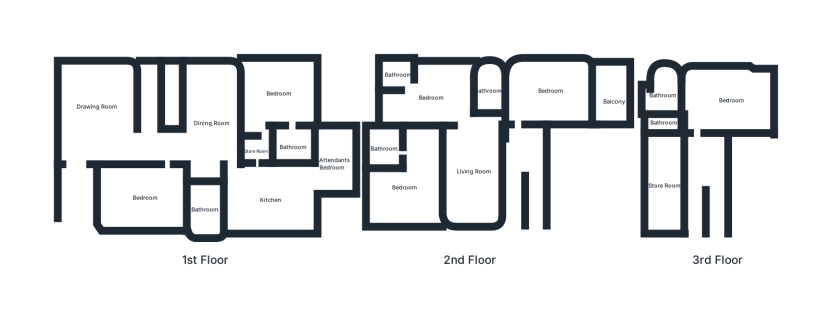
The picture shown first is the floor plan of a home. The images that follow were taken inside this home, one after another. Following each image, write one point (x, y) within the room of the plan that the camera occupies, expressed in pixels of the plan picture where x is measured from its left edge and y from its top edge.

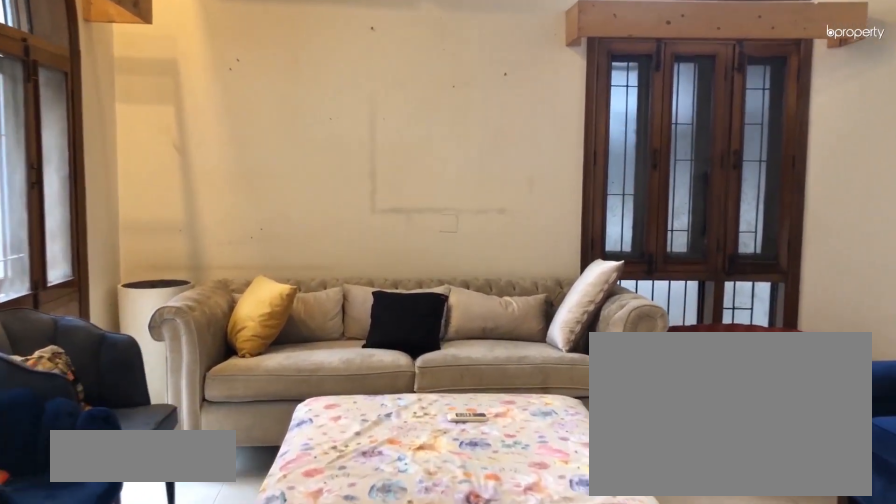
(87, 115)
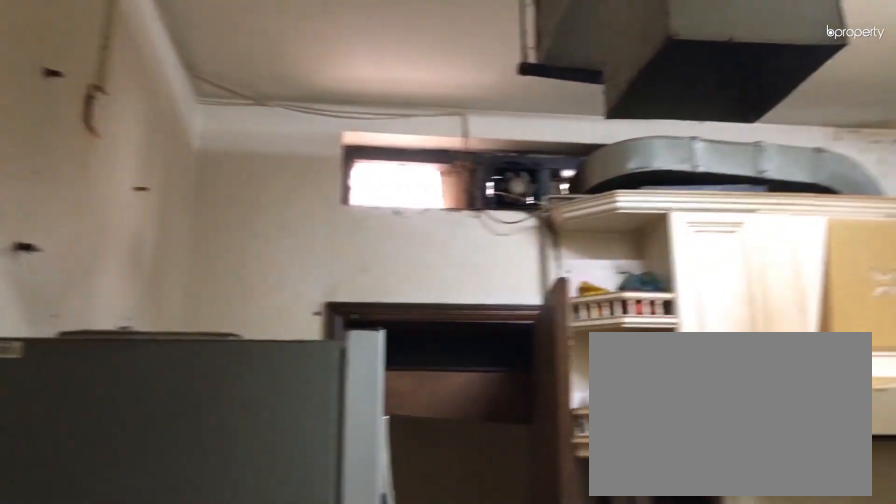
(269, 201)
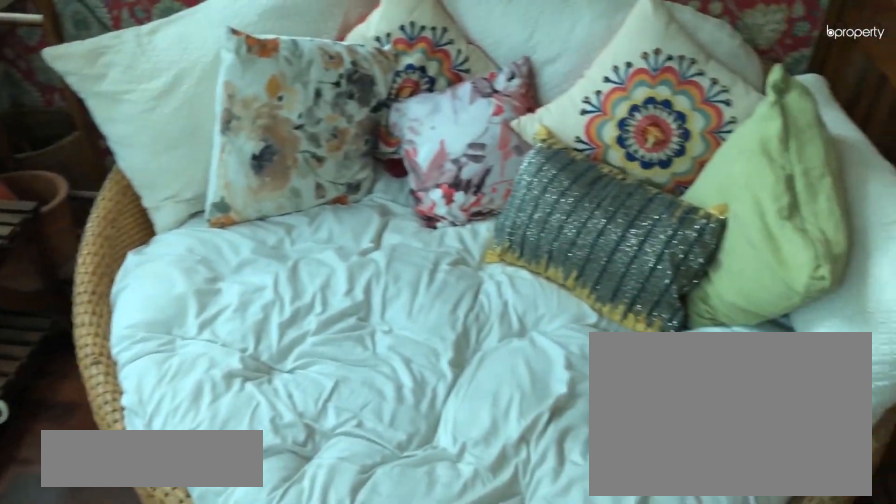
(613, 102)
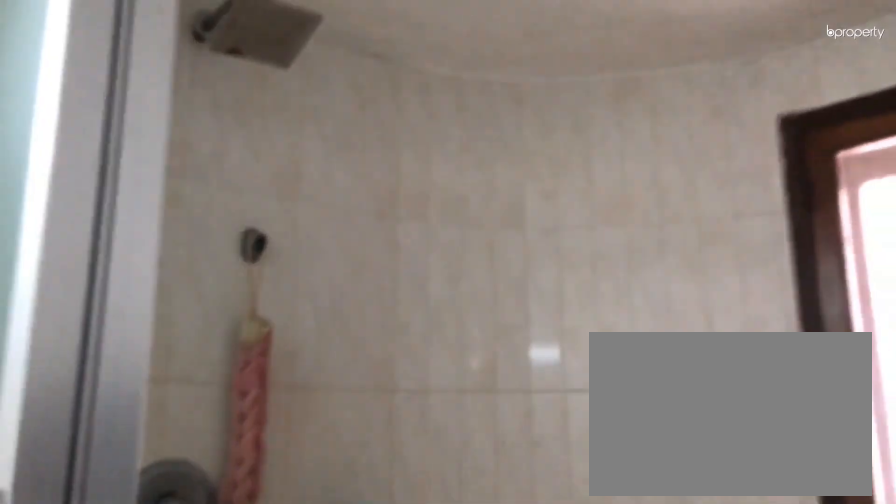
(485, 91)
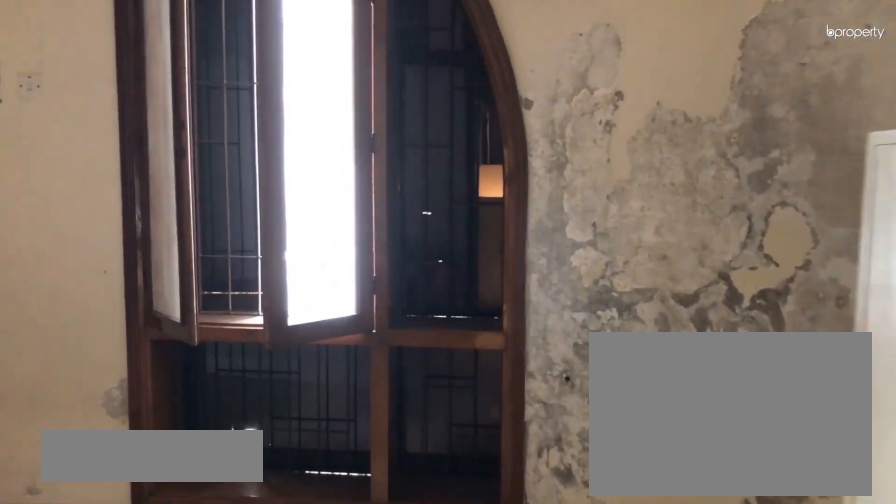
(430, 98)
